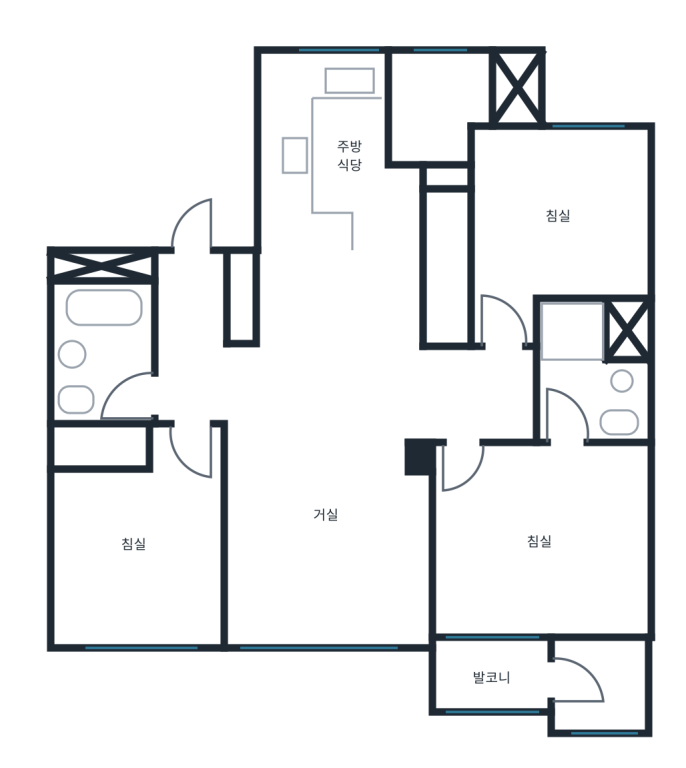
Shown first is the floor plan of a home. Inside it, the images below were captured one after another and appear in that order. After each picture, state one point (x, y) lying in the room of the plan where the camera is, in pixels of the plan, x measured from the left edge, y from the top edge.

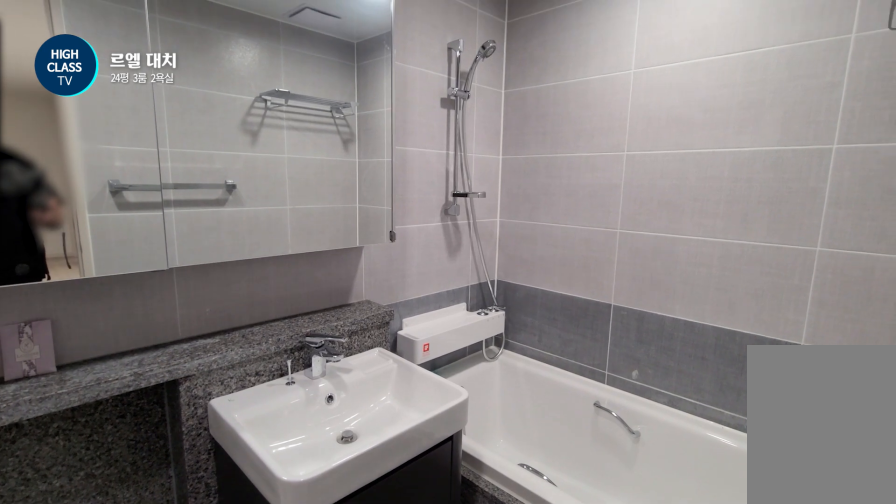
(100, 353)
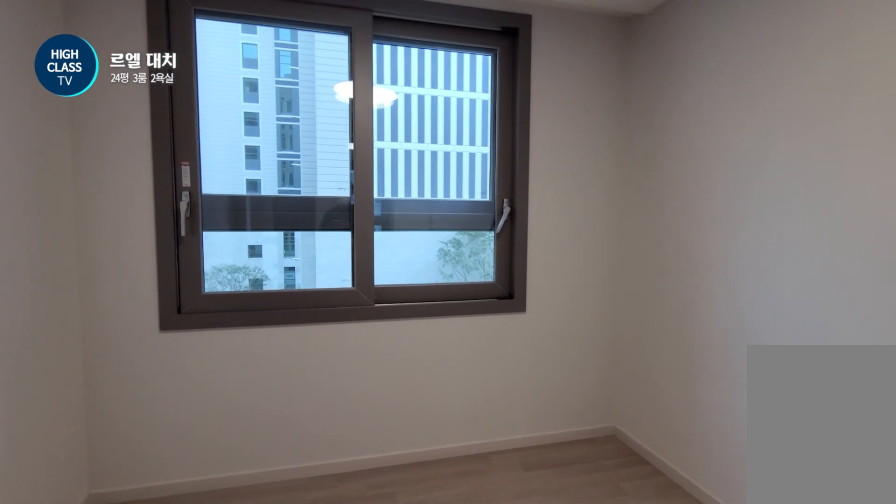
(138, 535)
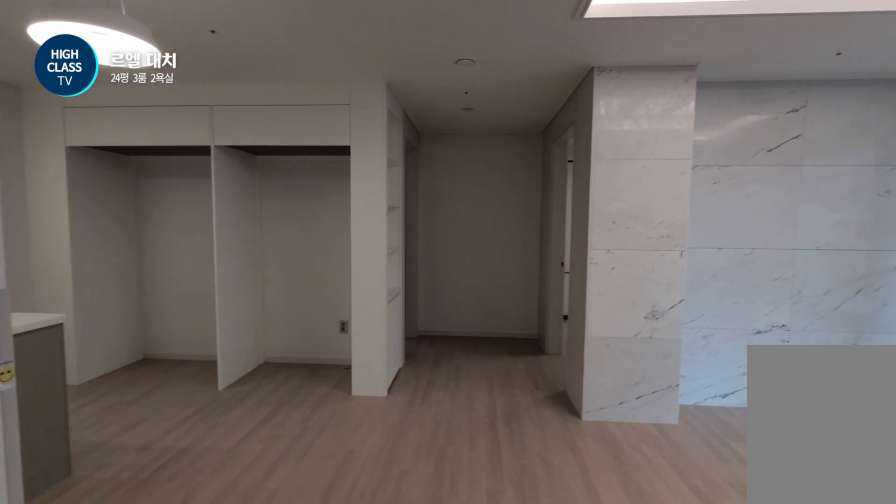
(326, 495)
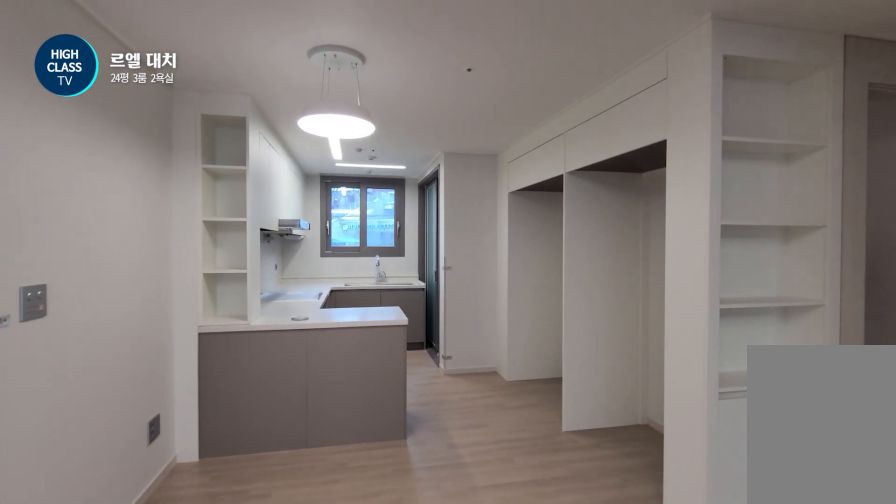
(326, 495)
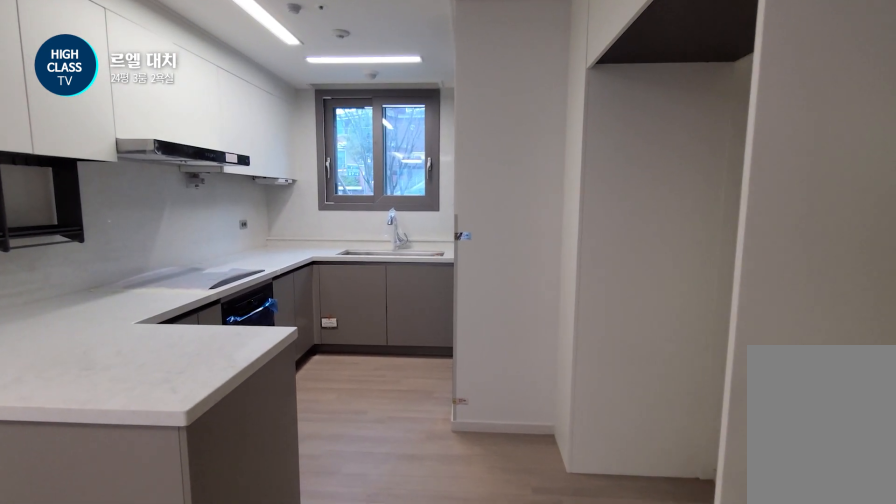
(350, 213)
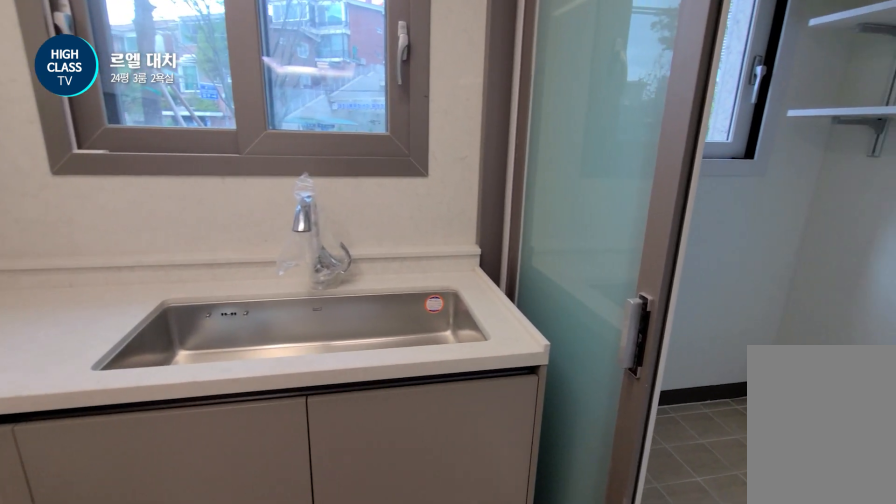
(350, 213)
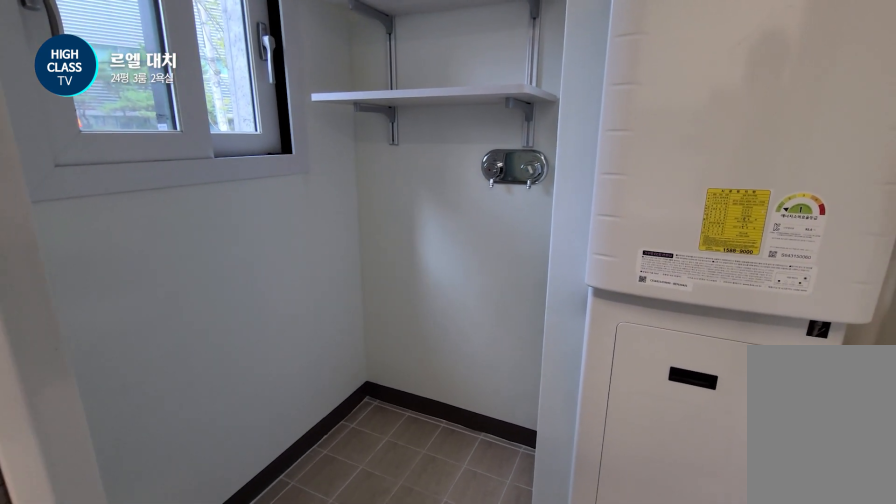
(438, 97)
